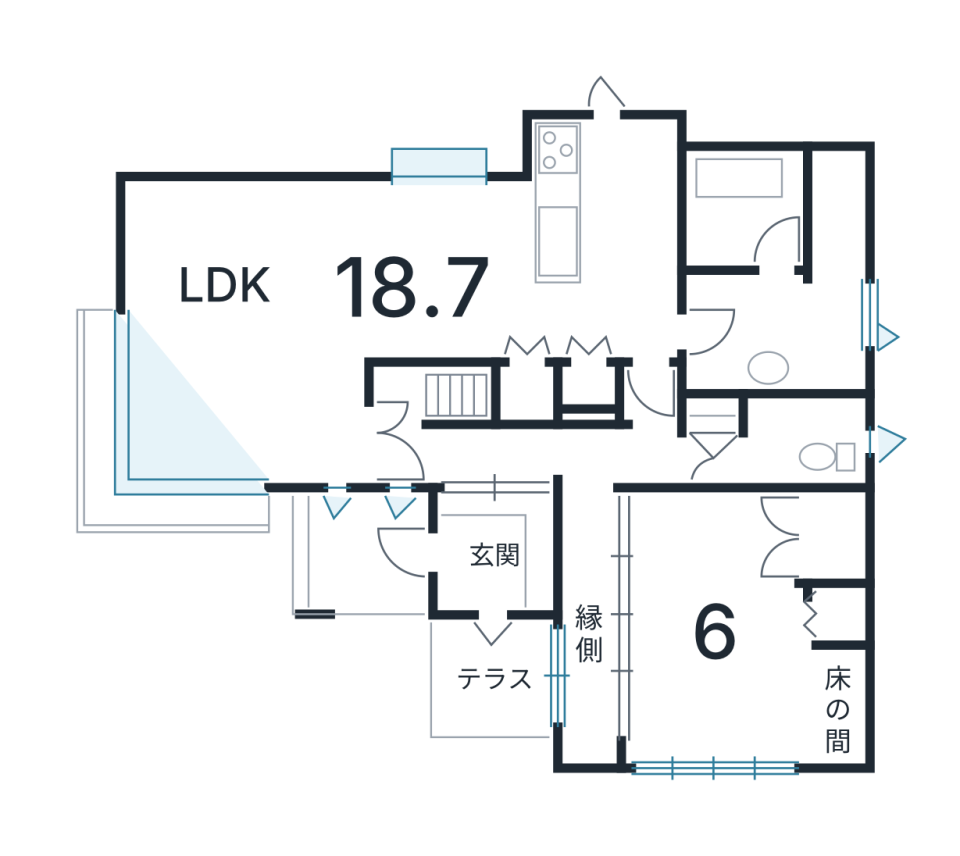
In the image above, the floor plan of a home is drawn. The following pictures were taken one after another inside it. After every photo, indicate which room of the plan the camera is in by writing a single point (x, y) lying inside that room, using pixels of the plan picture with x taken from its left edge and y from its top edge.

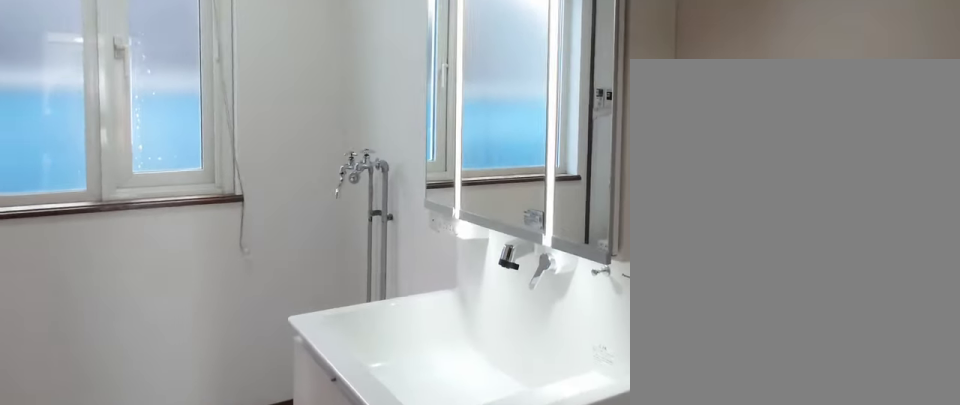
(781, 332)
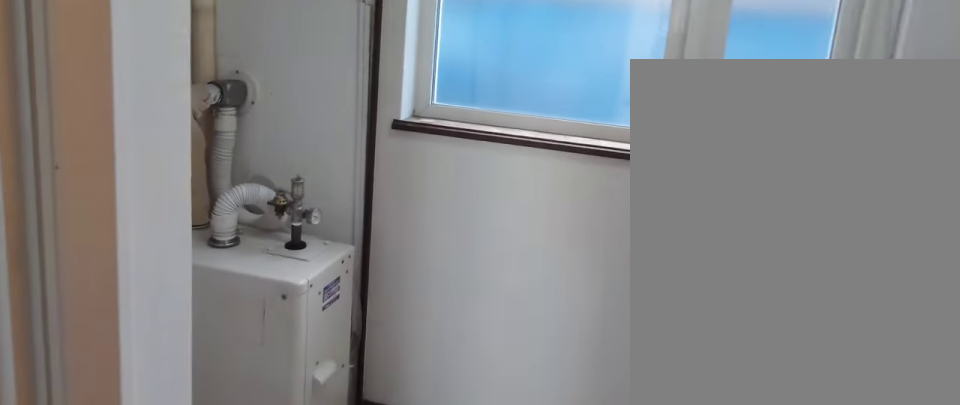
(781, 332)
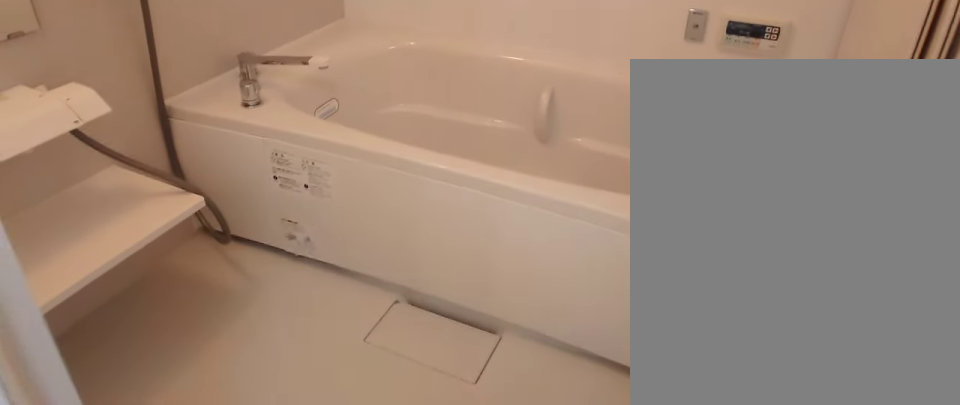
(737, 217)
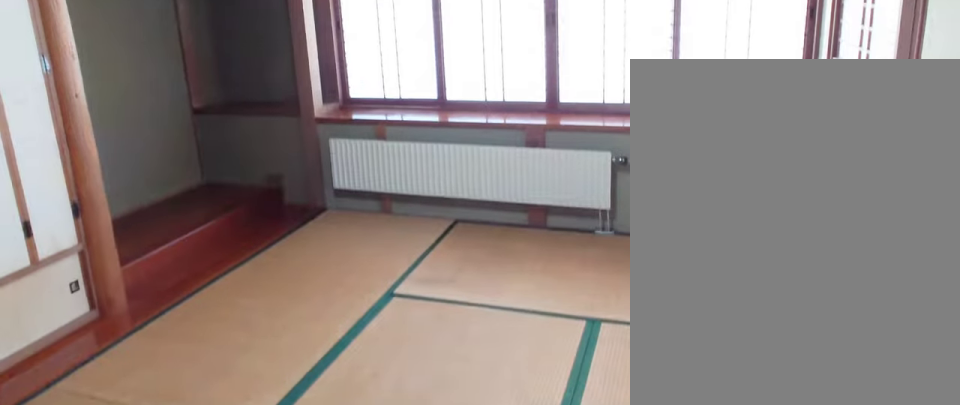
(709, 609)
